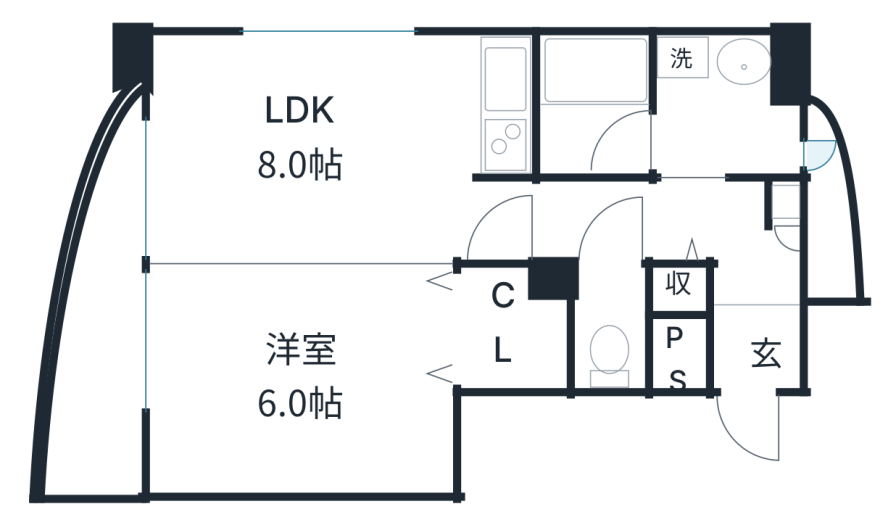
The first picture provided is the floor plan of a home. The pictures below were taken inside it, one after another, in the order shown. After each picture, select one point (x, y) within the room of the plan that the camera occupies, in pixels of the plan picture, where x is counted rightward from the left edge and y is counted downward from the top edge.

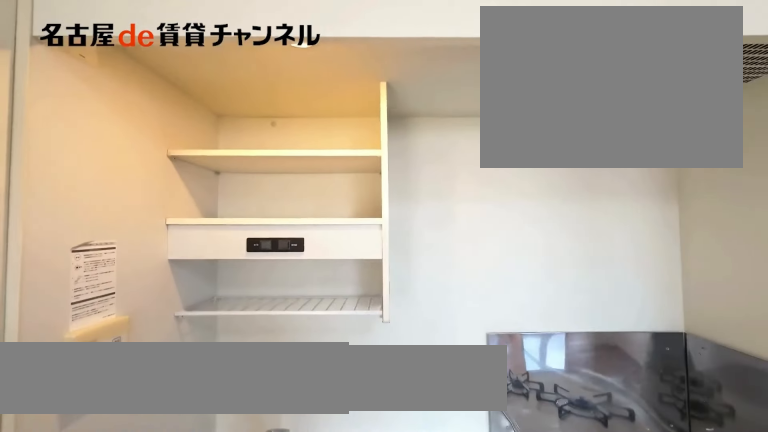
(510, 107)
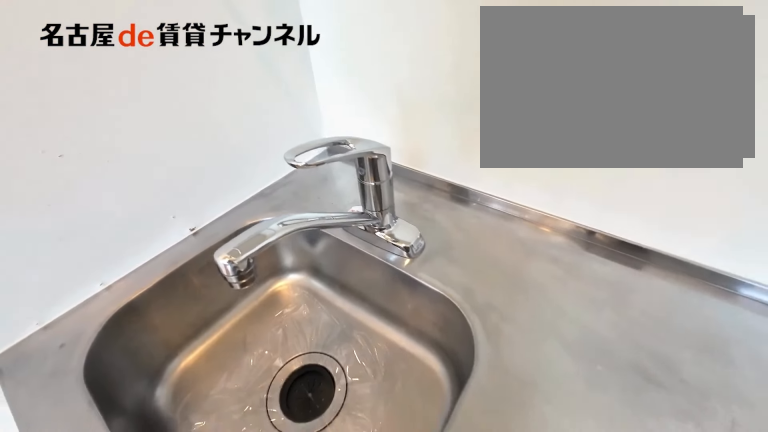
(510, 107)
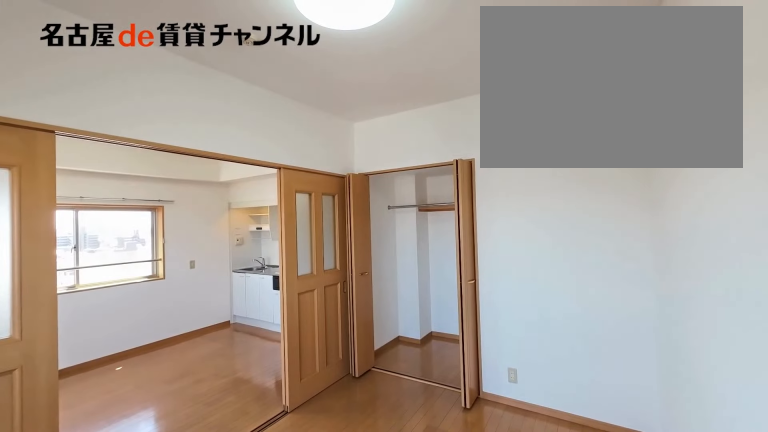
(299, 381)
